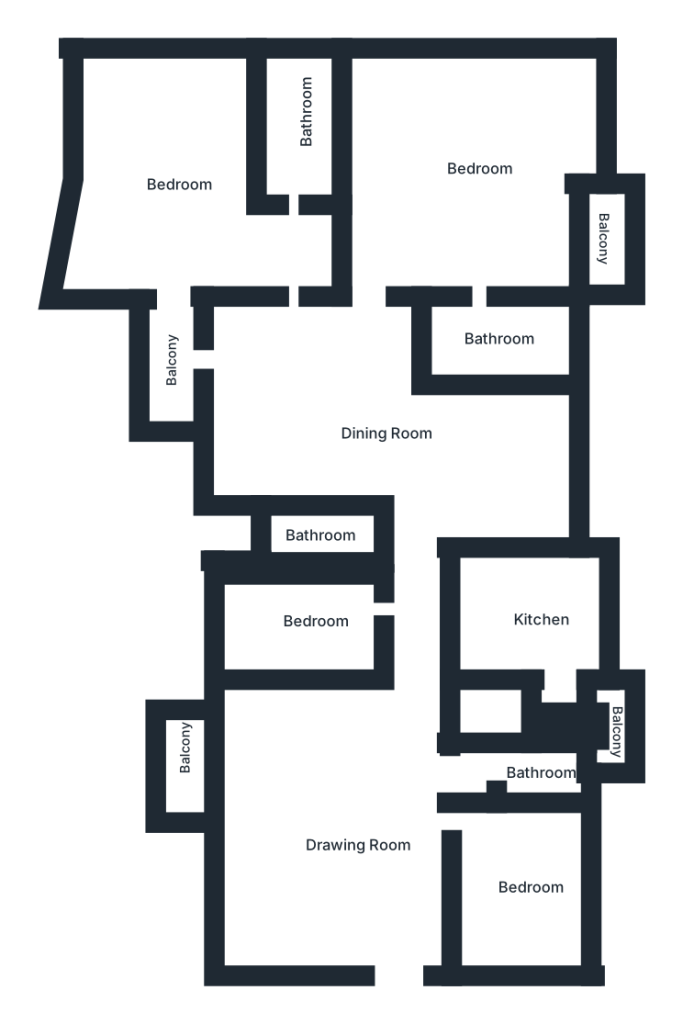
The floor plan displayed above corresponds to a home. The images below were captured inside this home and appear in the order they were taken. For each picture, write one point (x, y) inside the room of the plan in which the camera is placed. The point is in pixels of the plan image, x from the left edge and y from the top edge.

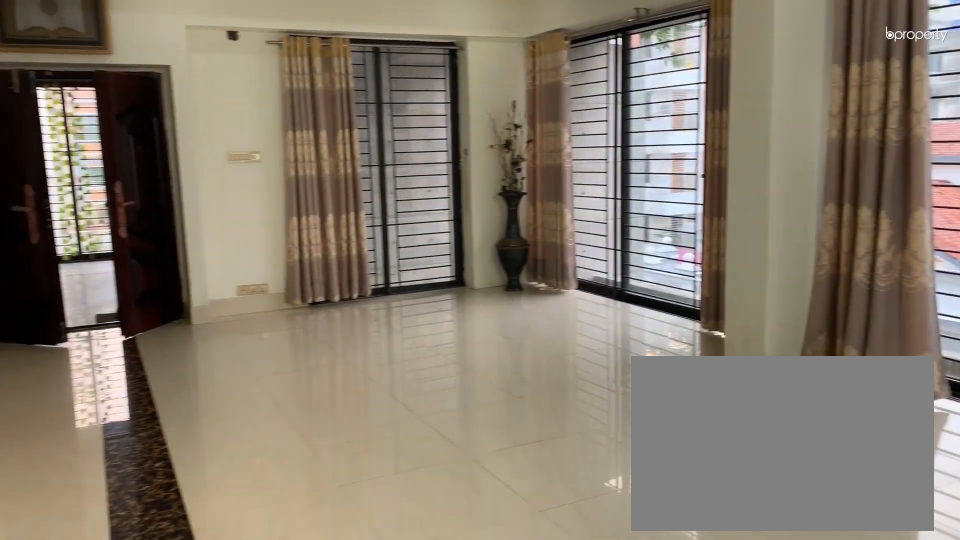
(362, 845)
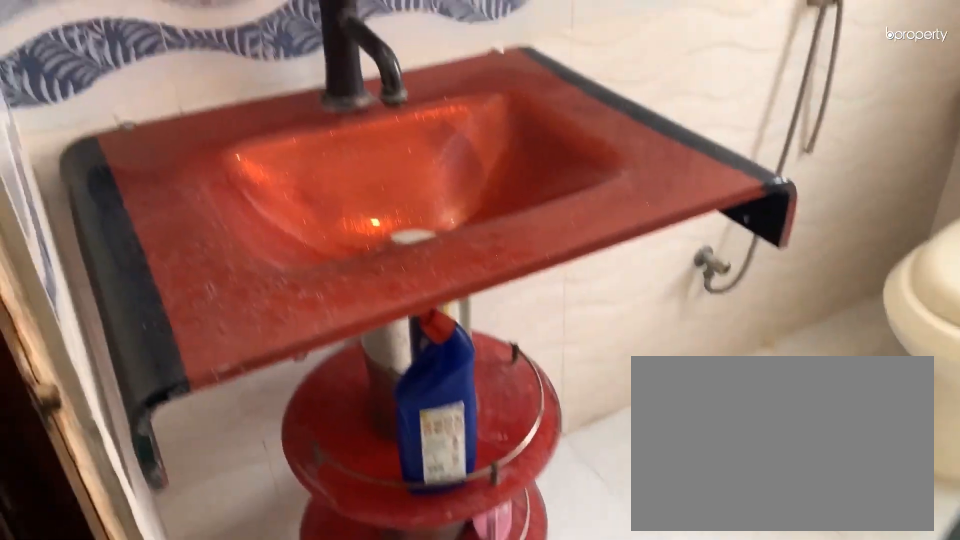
(543, 773)
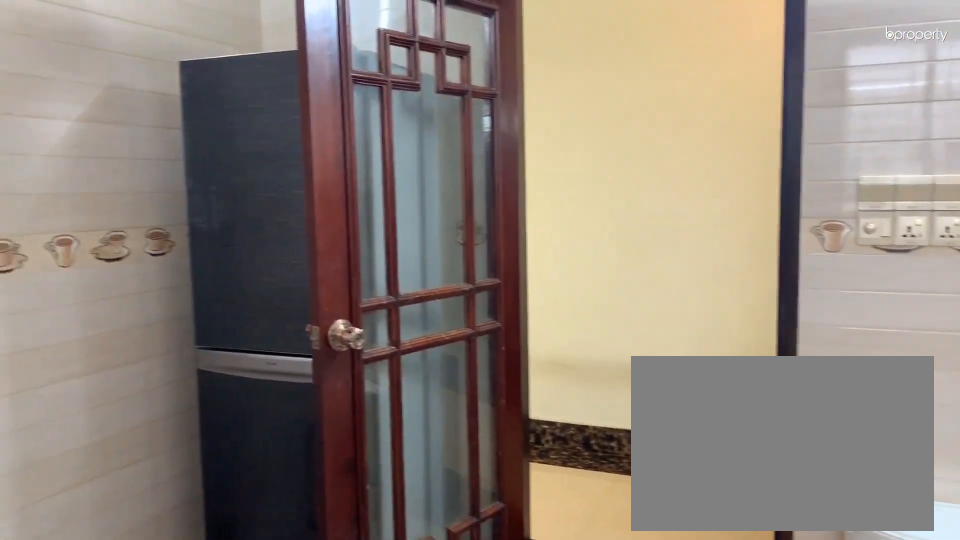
(547, 620)
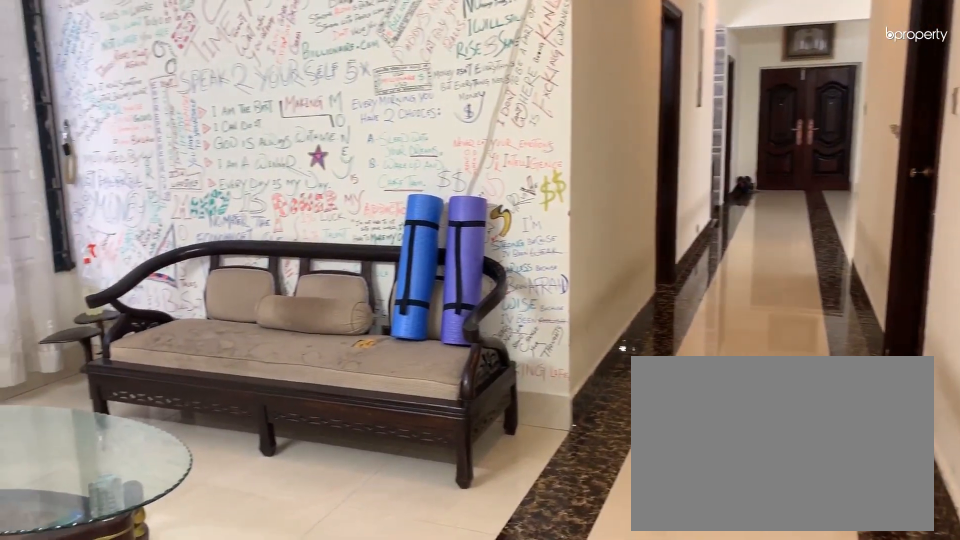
(367, 405)
